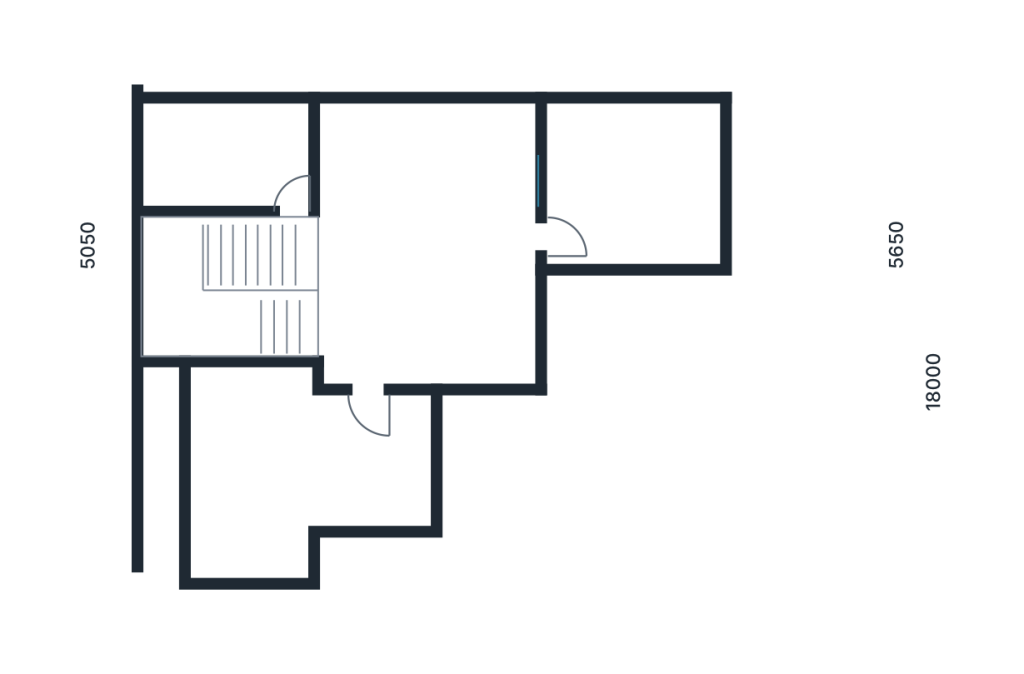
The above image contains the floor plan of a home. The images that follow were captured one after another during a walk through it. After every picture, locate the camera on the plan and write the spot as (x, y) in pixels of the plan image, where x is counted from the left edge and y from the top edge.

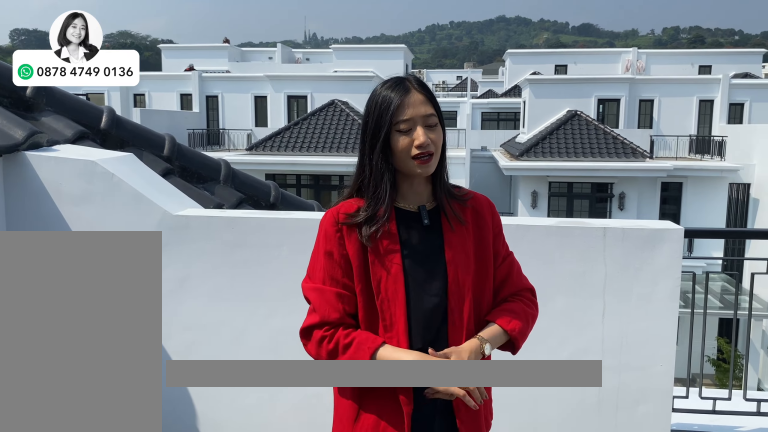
(279, 464)
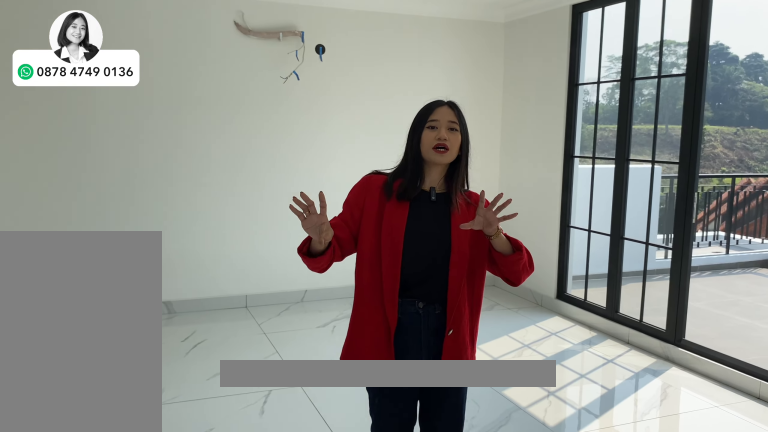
(414, 187)
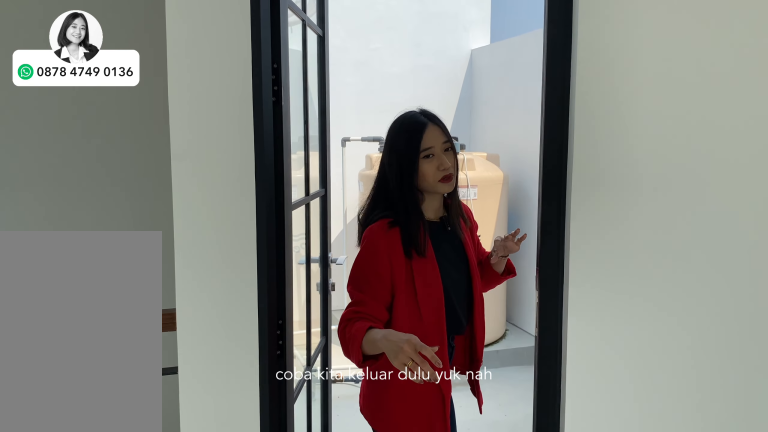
(420, 240)
